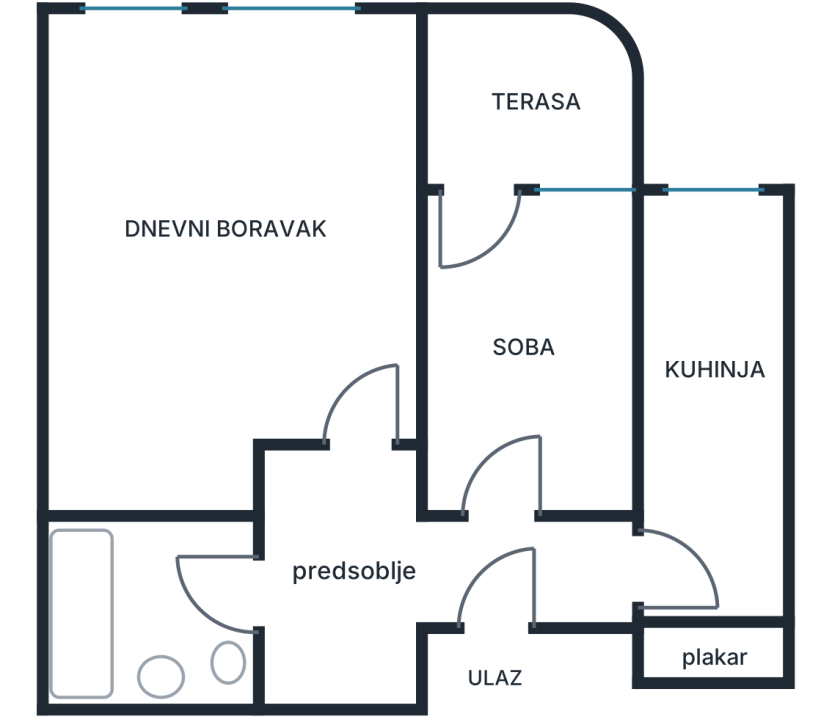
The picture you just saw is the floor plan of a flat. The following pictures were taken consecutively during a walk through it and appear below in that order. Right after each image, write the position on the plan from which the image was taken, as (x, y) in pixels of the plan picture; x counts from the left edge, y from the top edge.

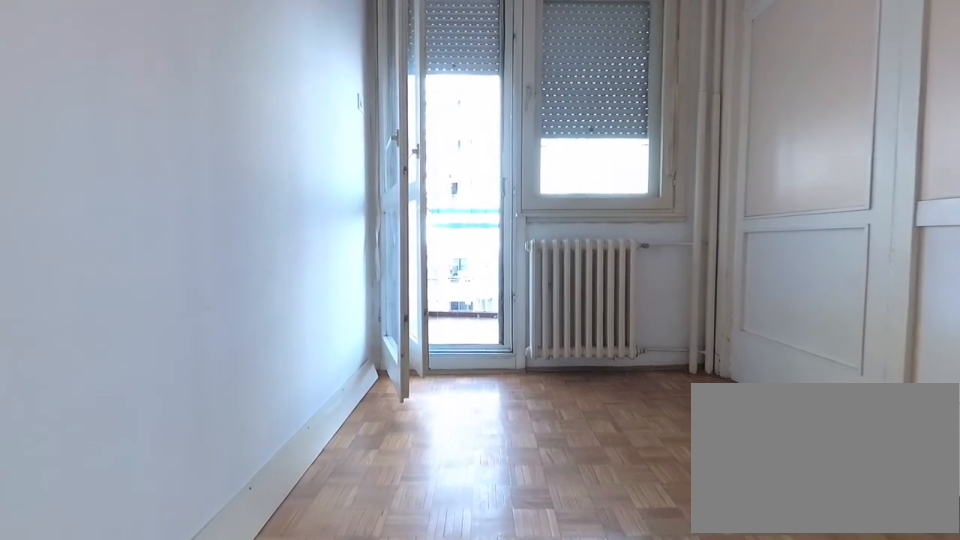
(494, 464)
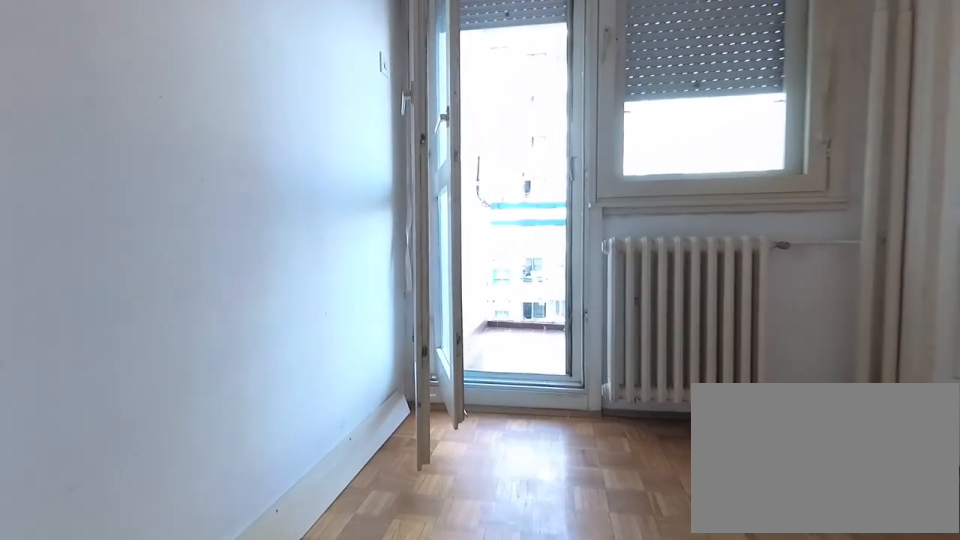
(494, 414)
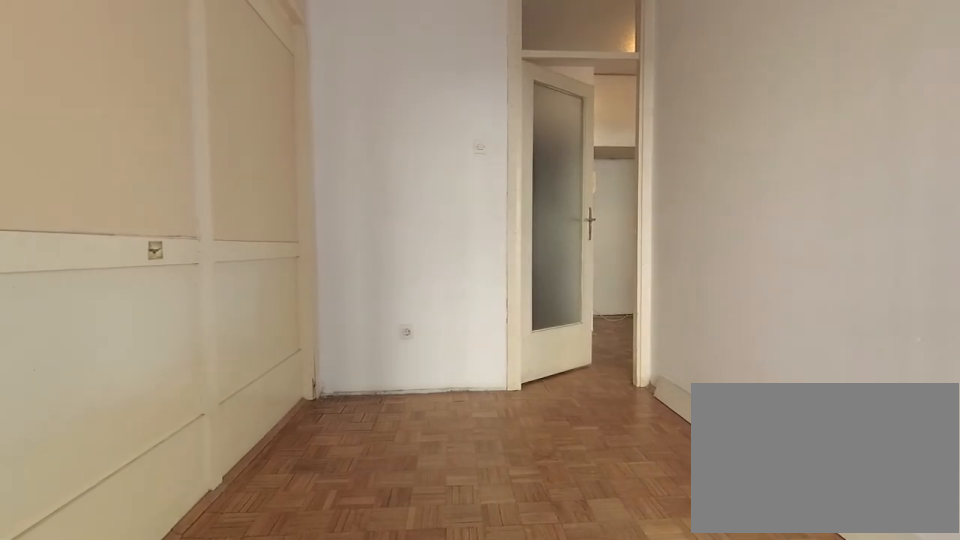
(498, 196)
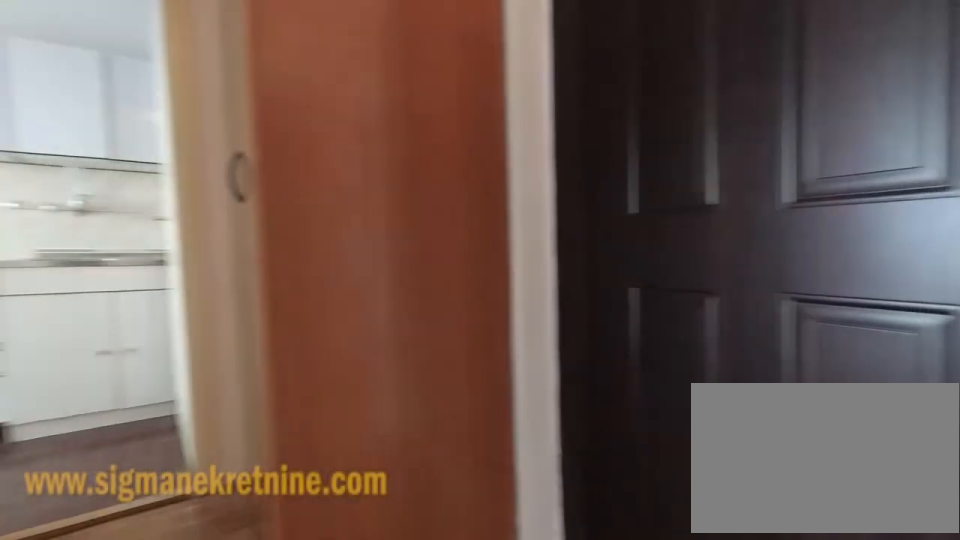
(461, 529)
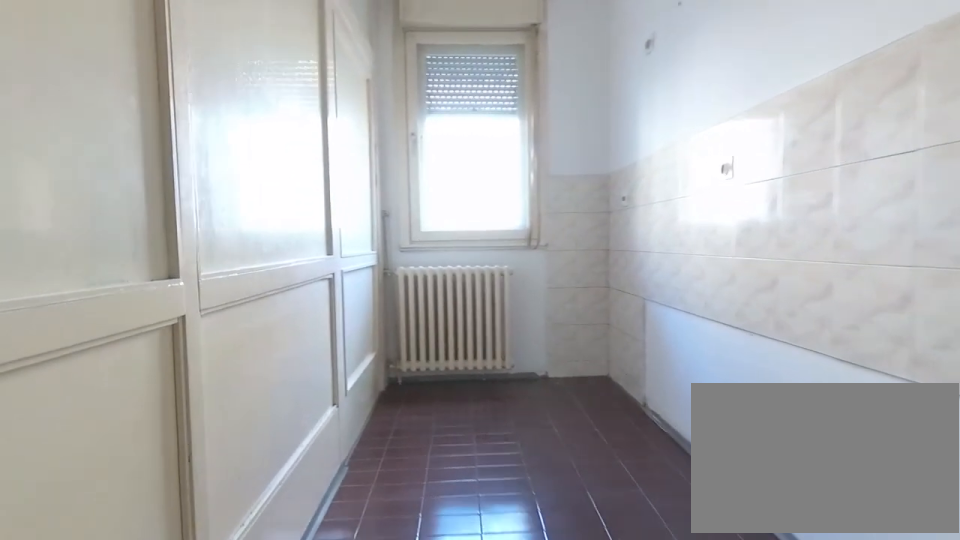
(711, 505)
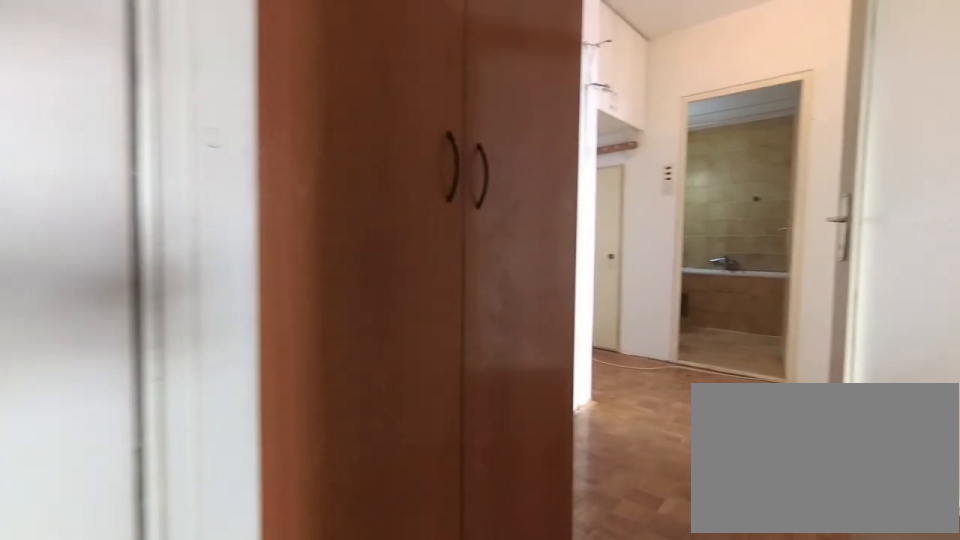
(738, 546)
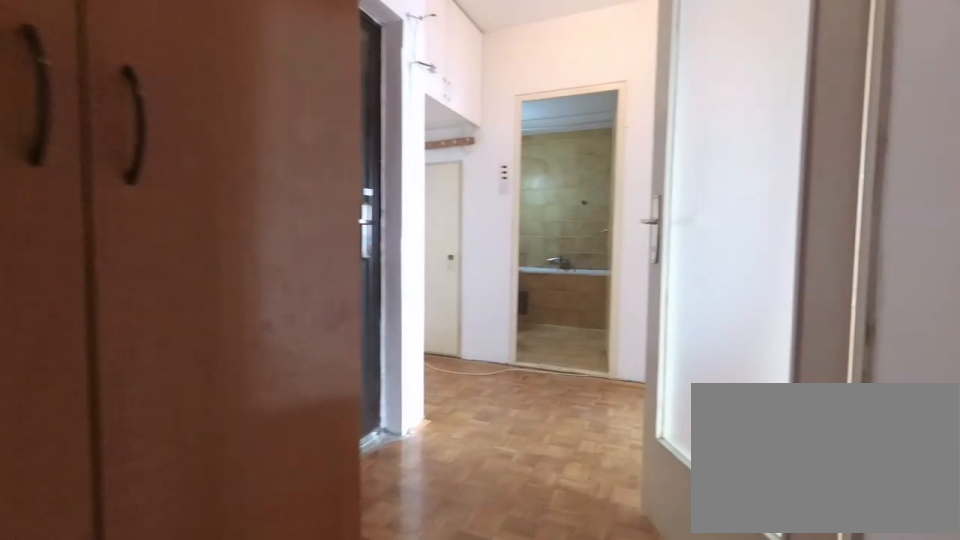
(715, 560)
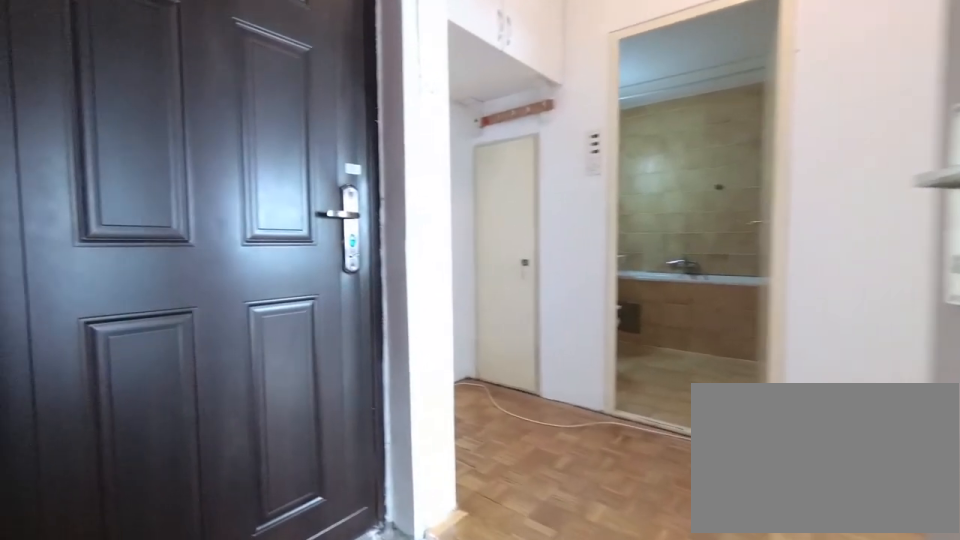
(568, 547)
